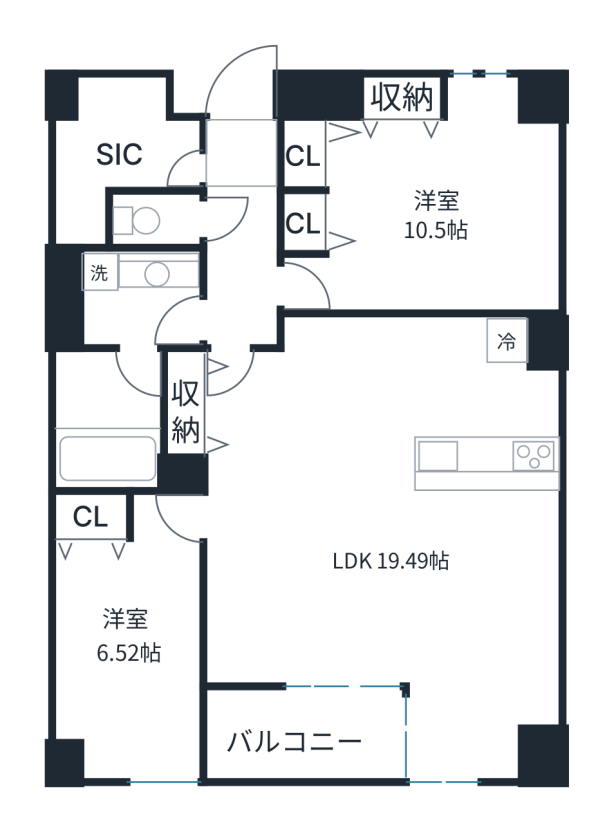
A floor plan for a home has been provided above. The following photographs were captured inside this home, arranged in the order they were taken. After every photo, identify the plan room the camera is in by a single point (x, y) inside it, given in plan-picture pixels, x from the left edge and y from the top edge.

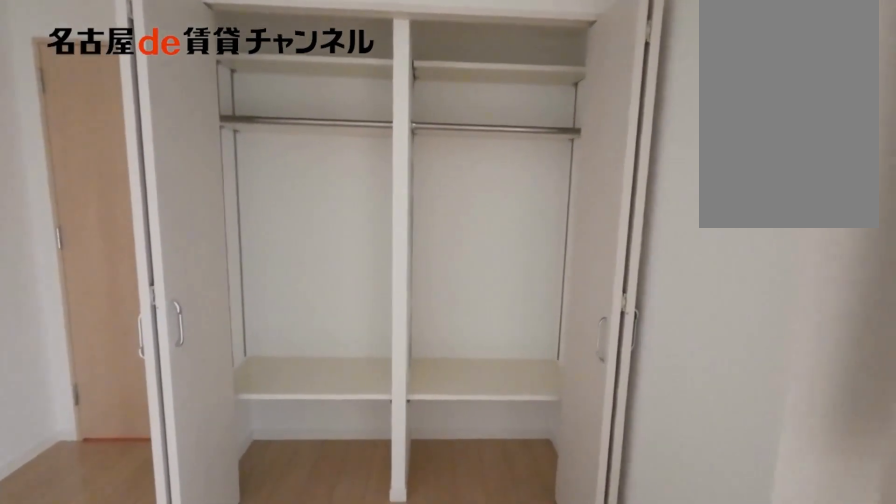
(417, 193)
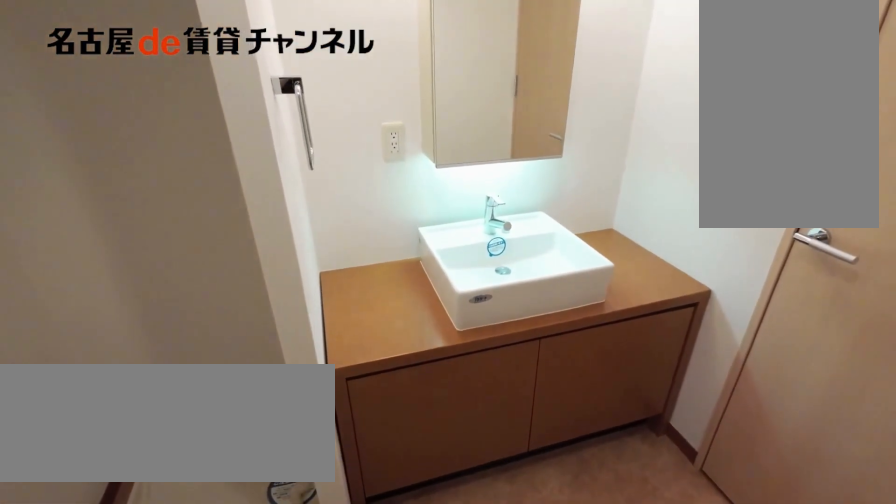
(135, 297)
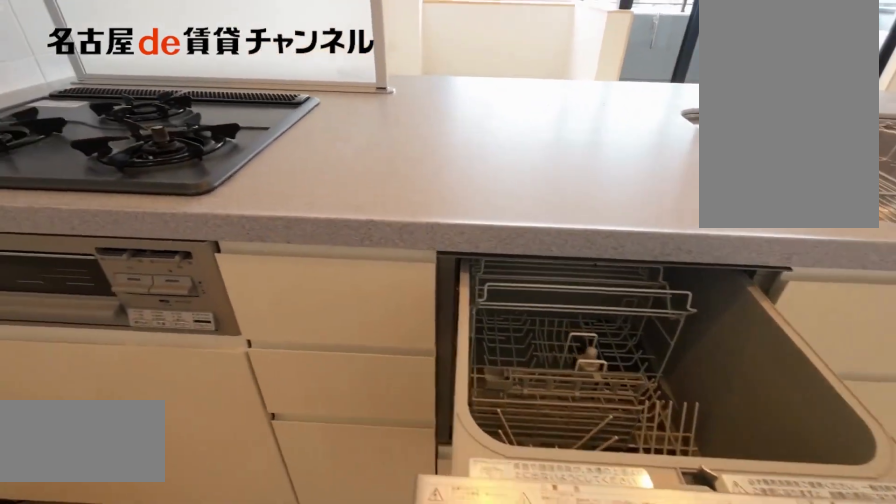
(486, 463)
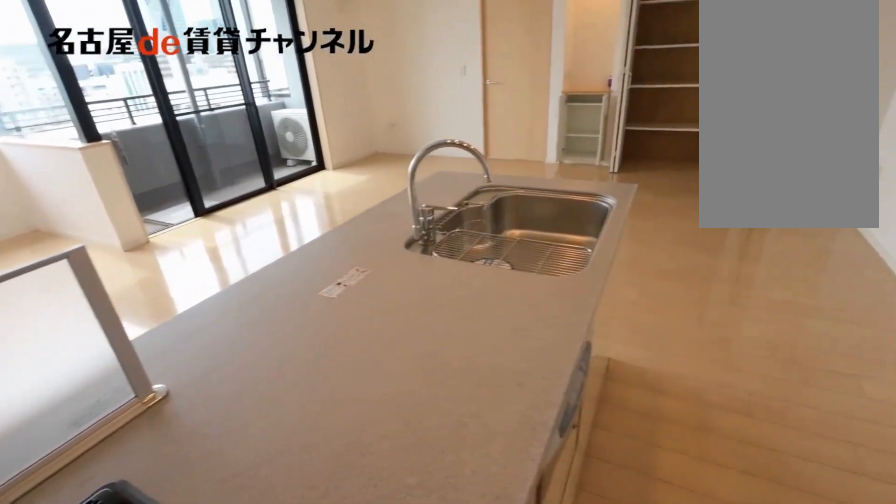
(486, 463)
